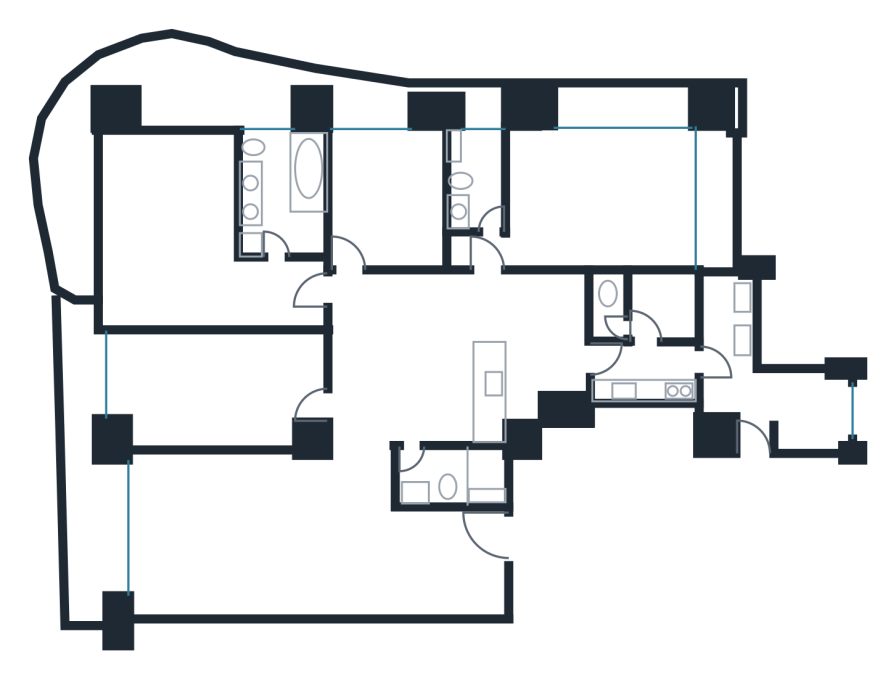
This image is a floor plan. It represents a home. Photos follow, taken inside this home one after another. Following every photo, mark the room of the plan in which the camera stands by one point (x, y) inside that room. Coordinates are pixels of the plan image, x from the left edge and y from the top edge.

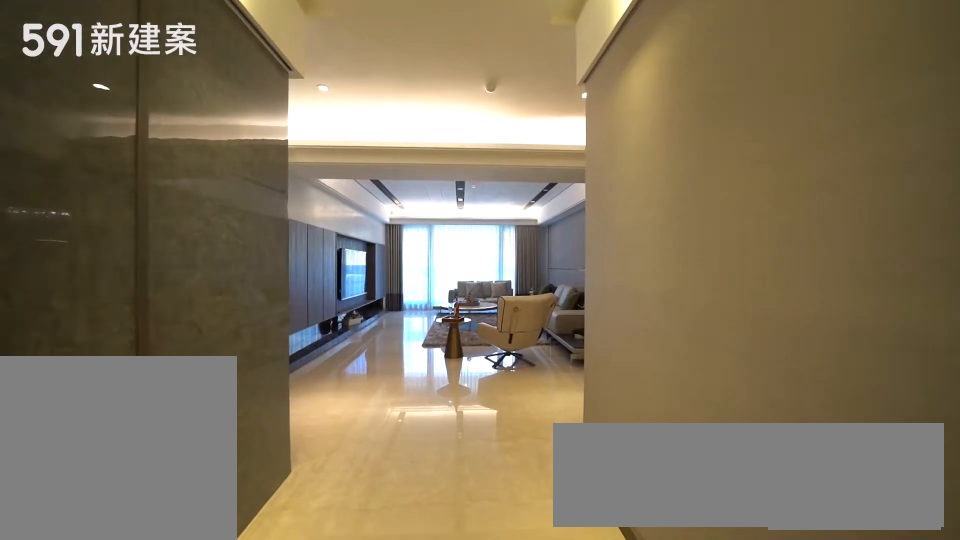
(416, 569)
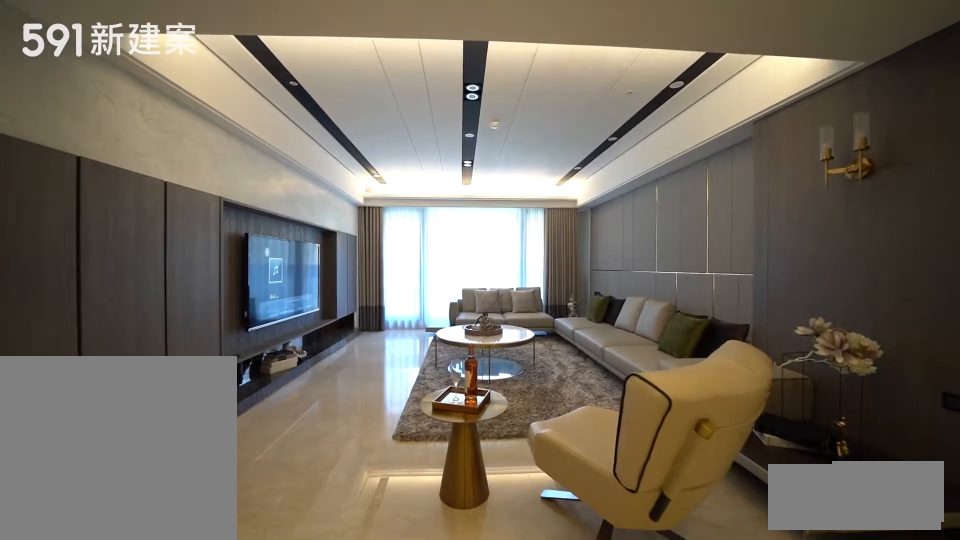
(222, 539)
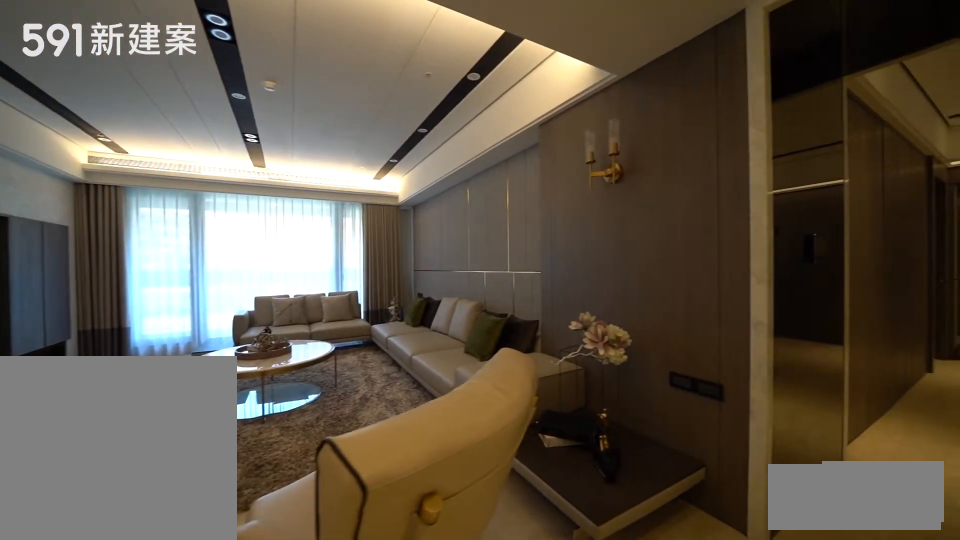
(222, 539)
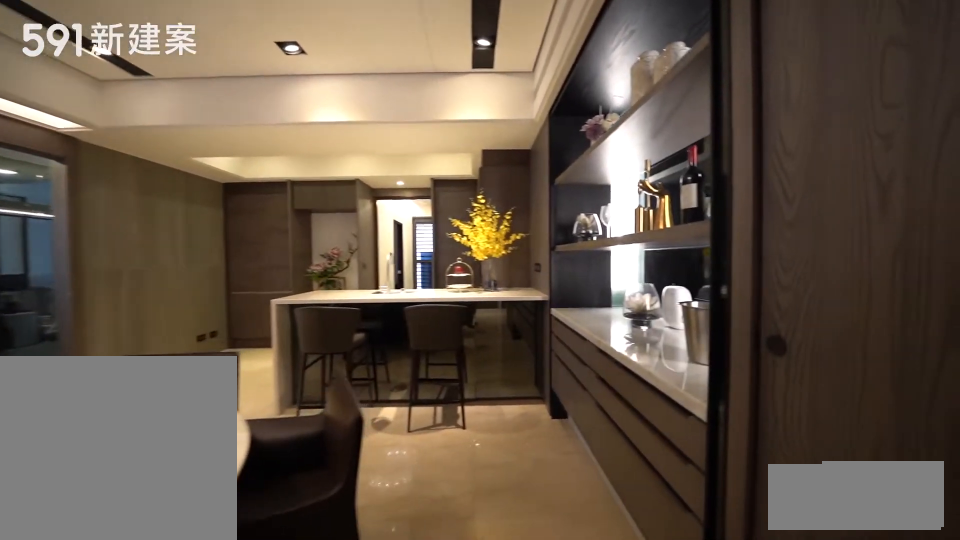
(397, 357)
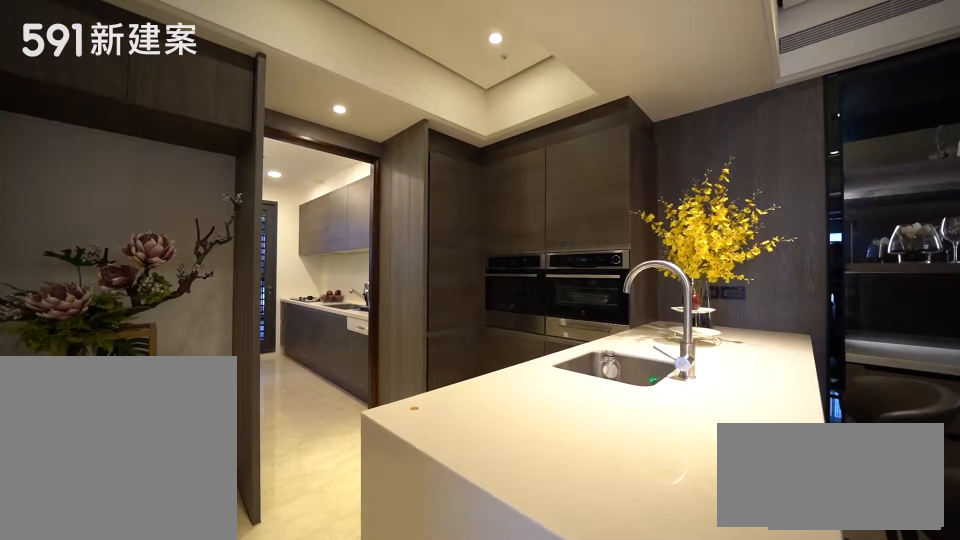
(522, 353)
